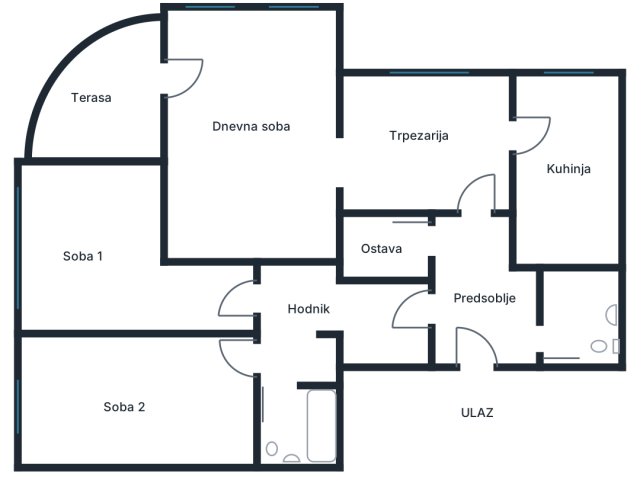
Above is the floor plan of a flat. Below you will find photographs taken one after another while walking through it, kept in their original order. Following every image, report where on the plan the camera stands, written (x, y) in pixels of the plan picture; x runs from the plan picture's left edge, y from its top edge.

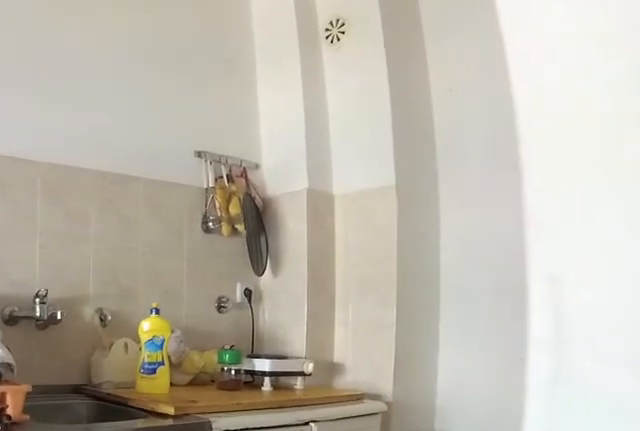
(536, 153)
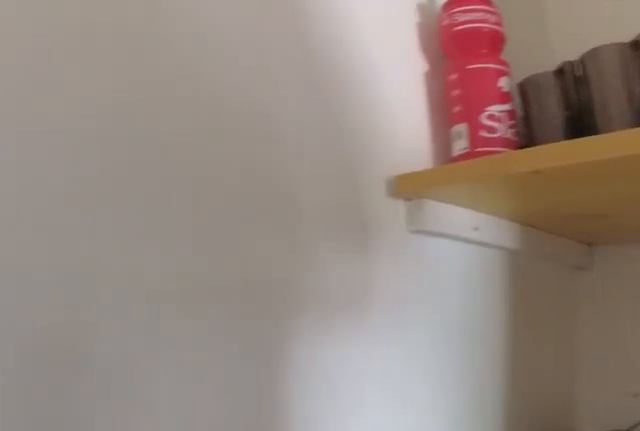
(563, 236)
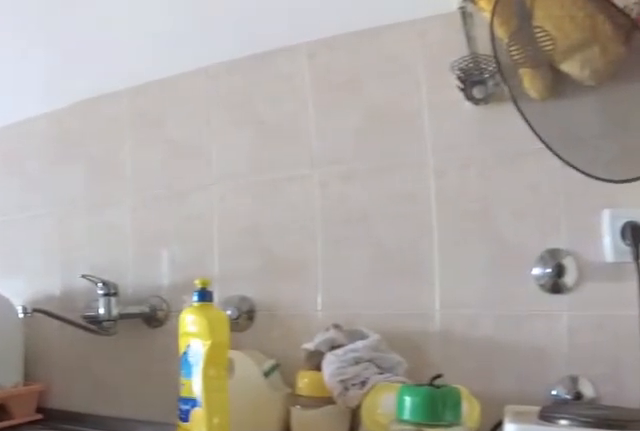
(548, 264)
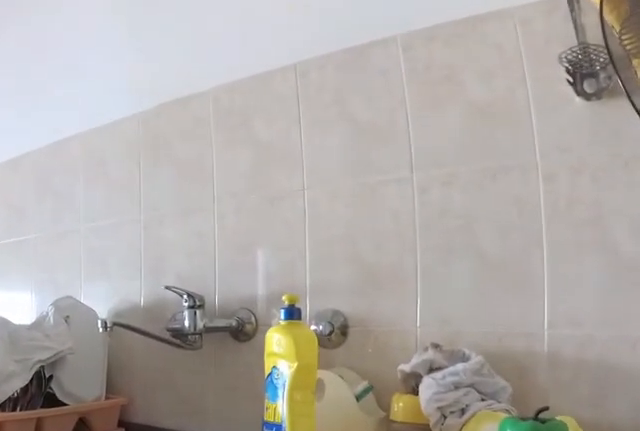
(555, 270)
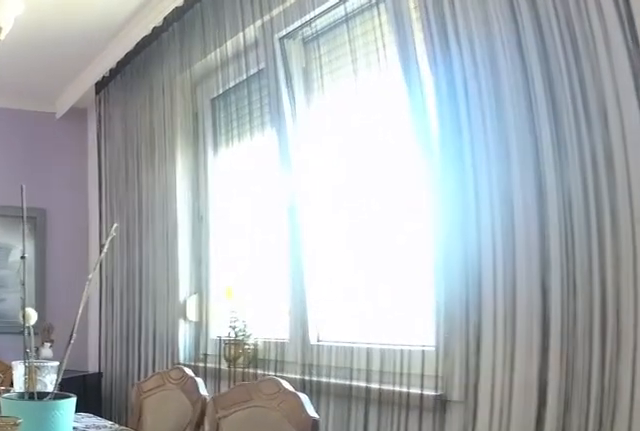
(527, 140)
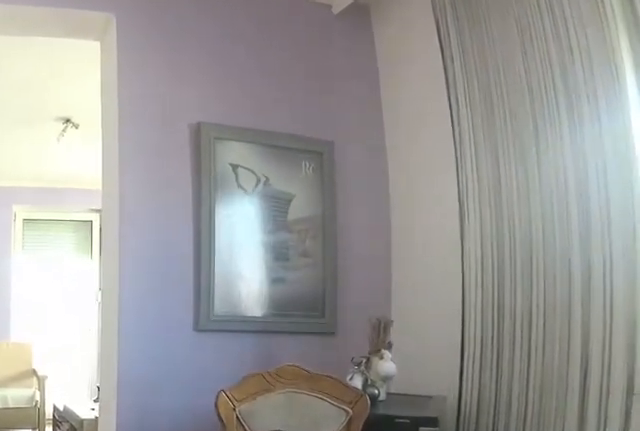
(447, 180)
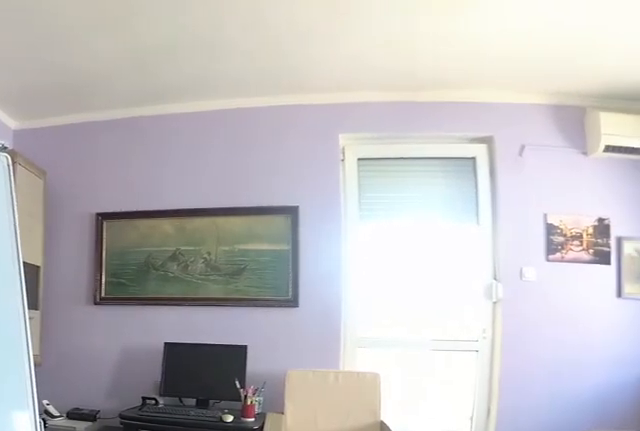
(345, 179)
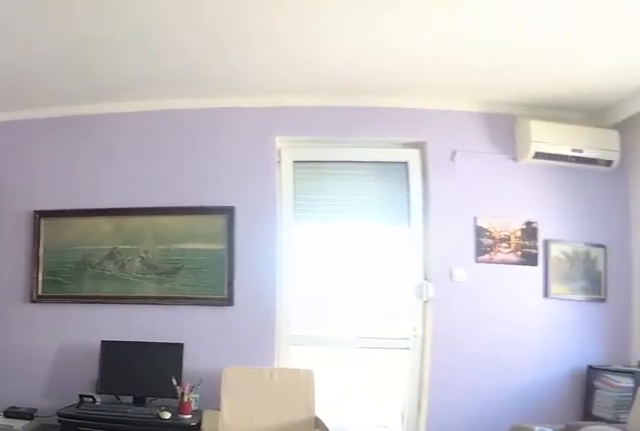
(343, 180)
